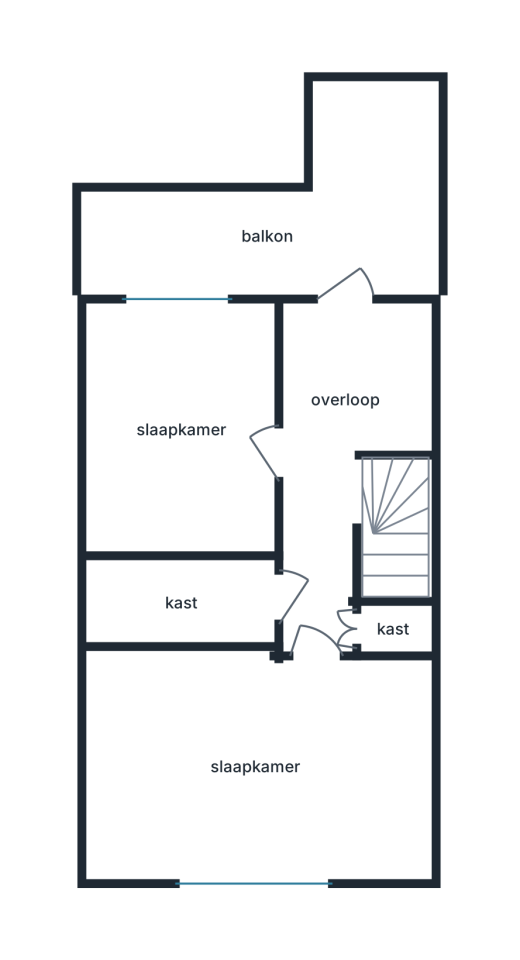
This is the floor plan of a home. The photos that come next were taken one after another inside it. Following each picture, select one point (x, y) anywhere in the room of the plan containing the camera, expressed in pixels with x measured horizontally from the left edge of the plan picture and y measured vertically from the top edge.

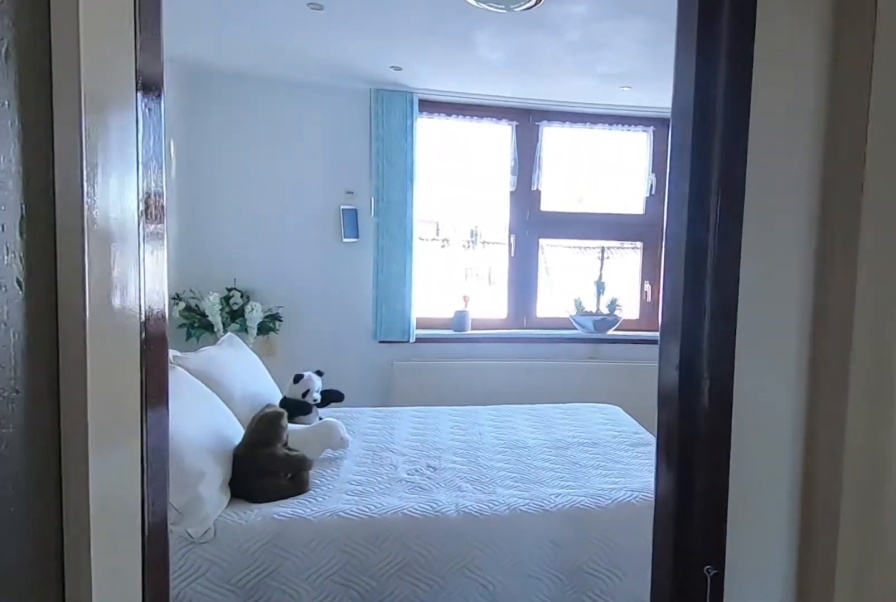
(319, 610)
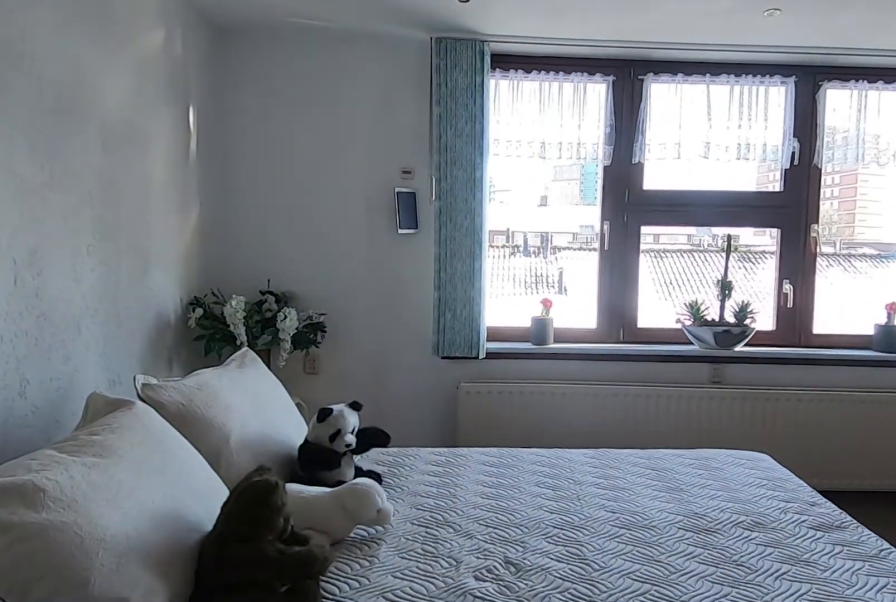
(249, 770)
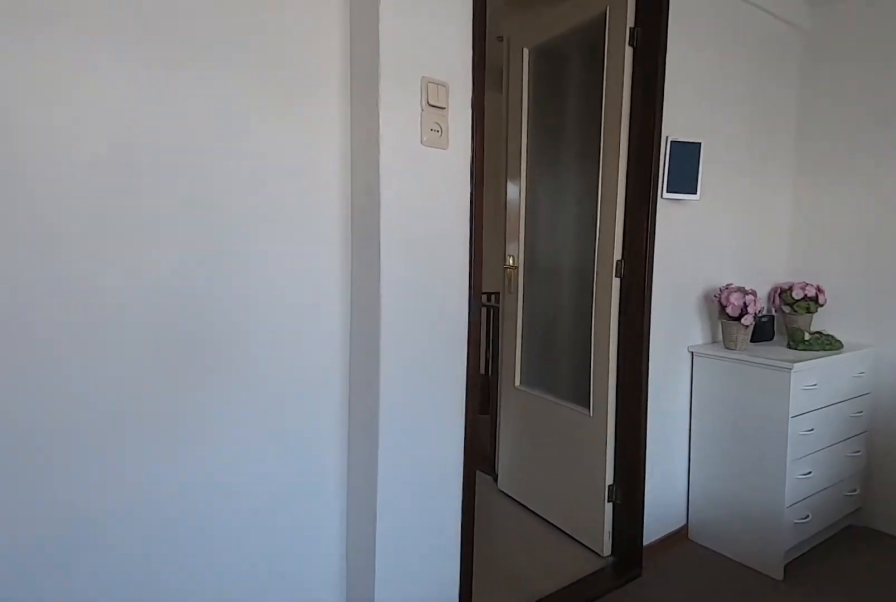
(249, 770)
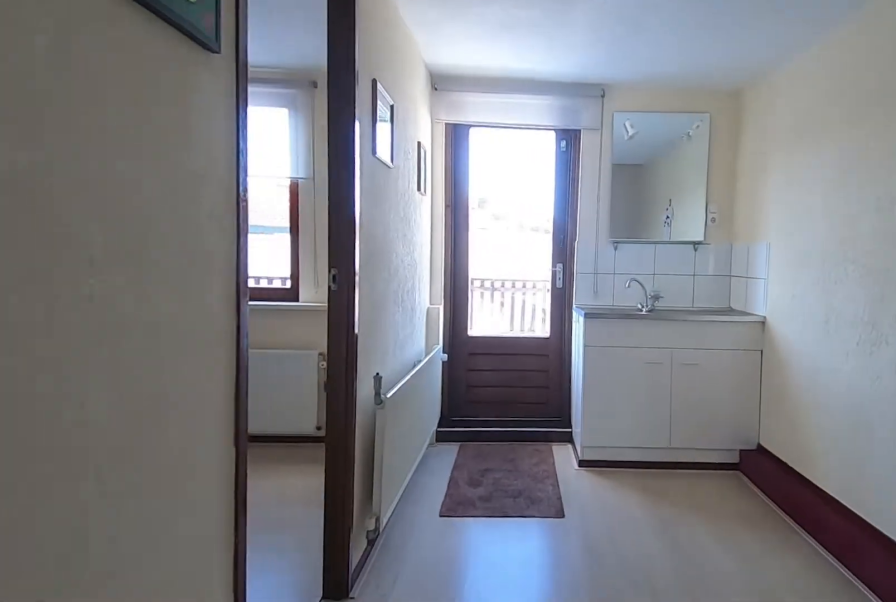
(319, 610)
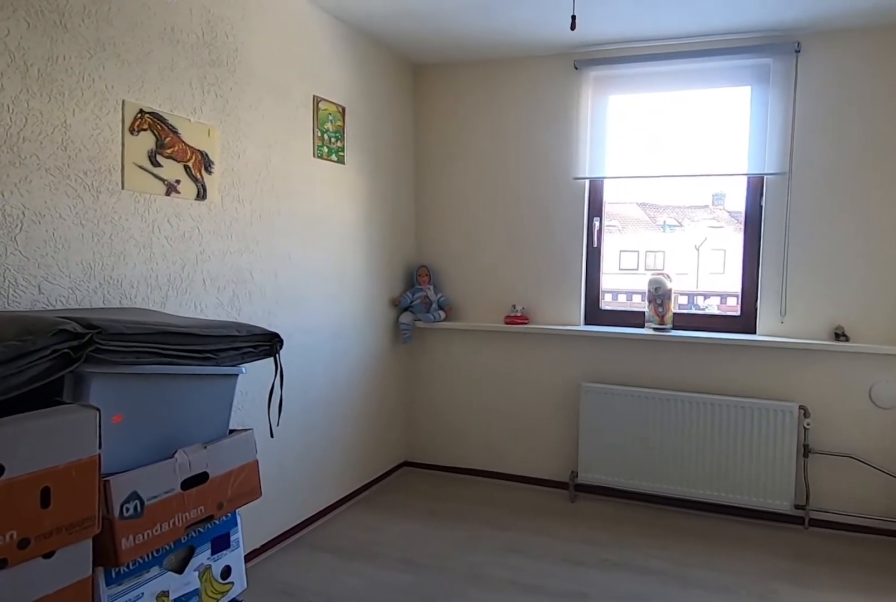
(144, 423)
